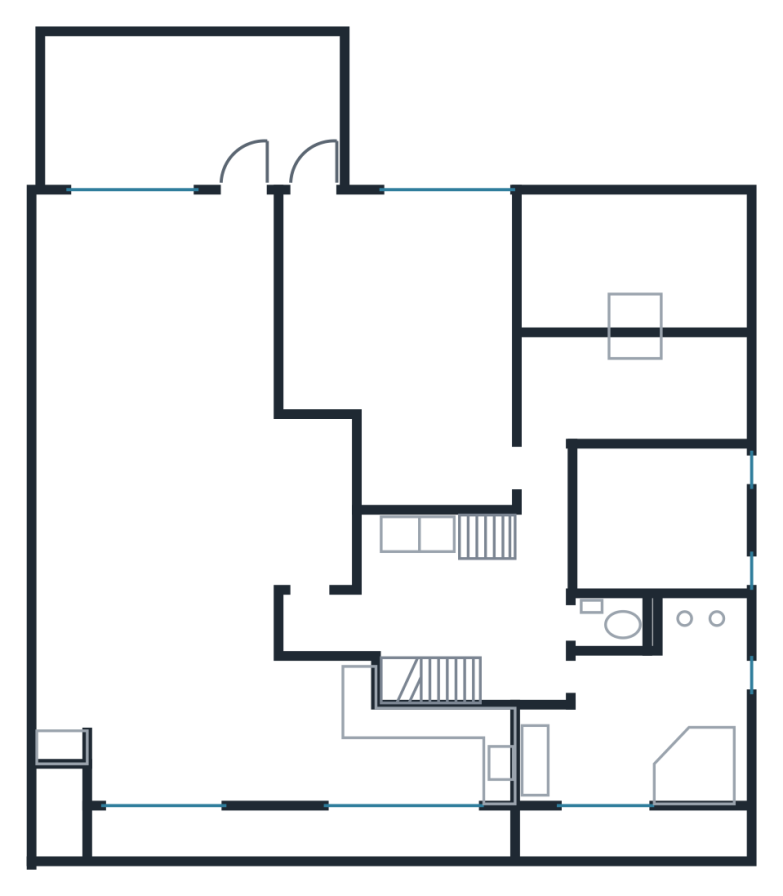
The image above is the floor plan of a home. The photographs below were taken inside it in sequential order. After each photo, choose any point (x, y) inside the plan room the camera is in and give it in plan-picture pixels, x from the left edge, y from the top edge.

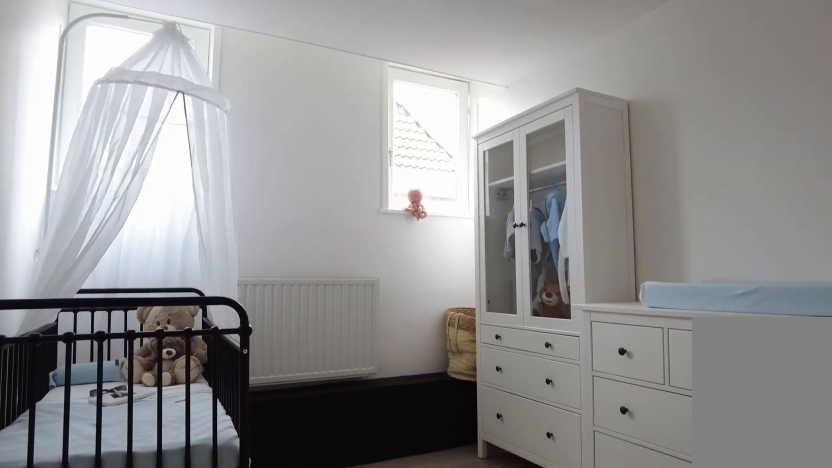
(659, 523)
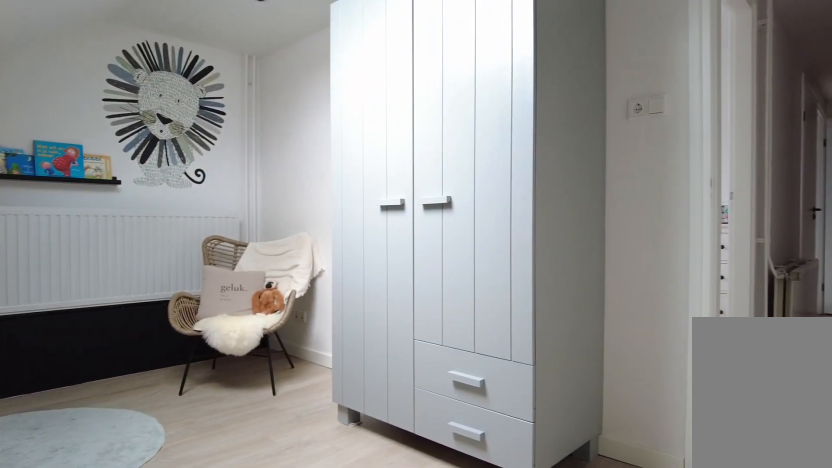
(631, 389)
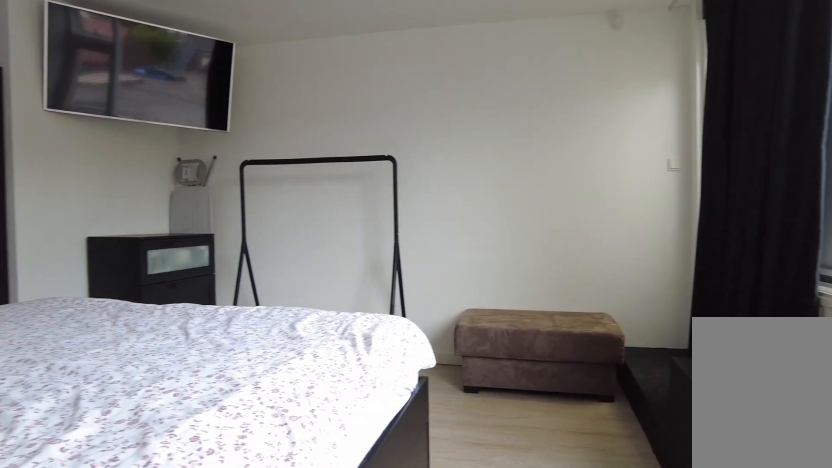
(408, 341)
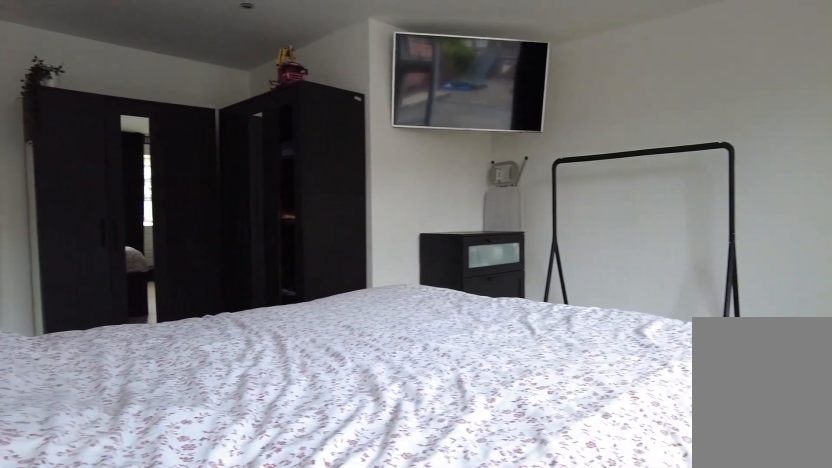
(408, 341)
